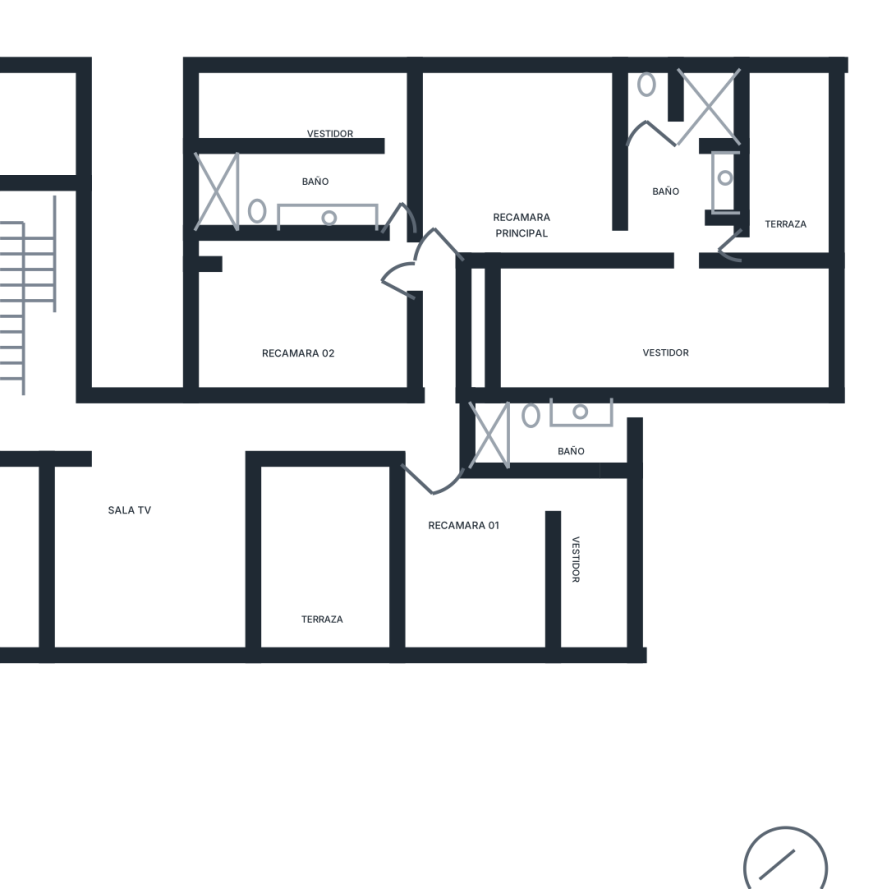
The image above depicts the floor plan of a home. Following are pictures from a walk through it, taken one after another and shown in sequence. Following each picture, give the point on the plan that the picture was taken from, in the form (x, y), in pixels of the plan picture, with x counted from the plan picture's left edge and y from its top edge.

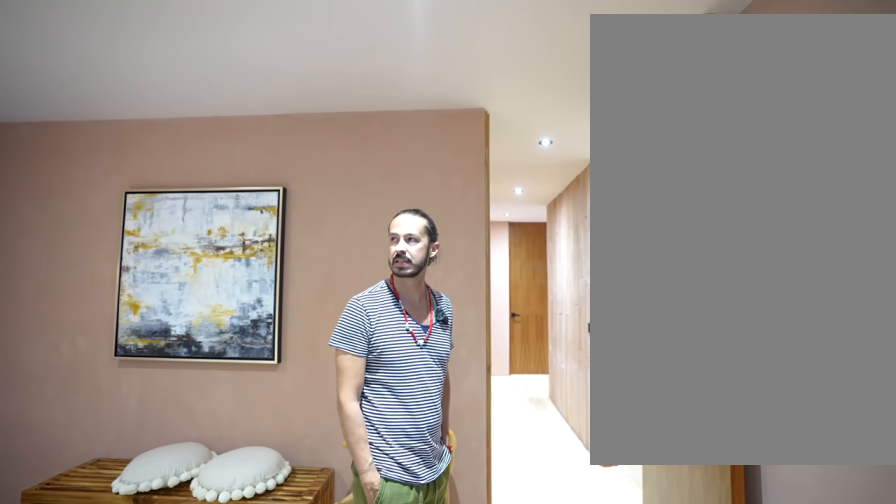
(463, 197)
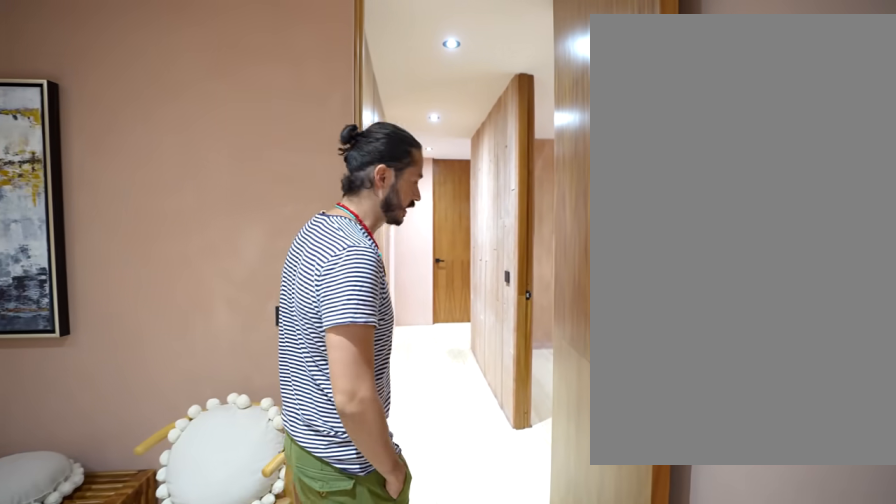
(463, 198)
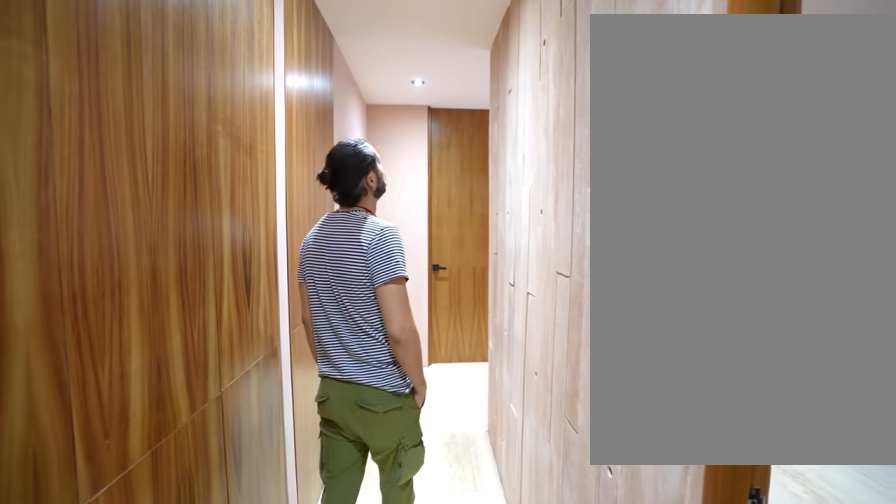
(440, 272)
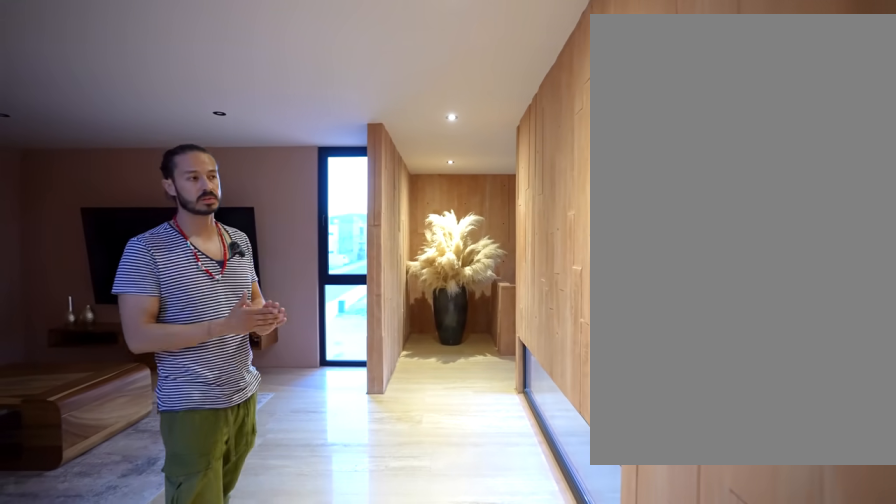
(267, 434)
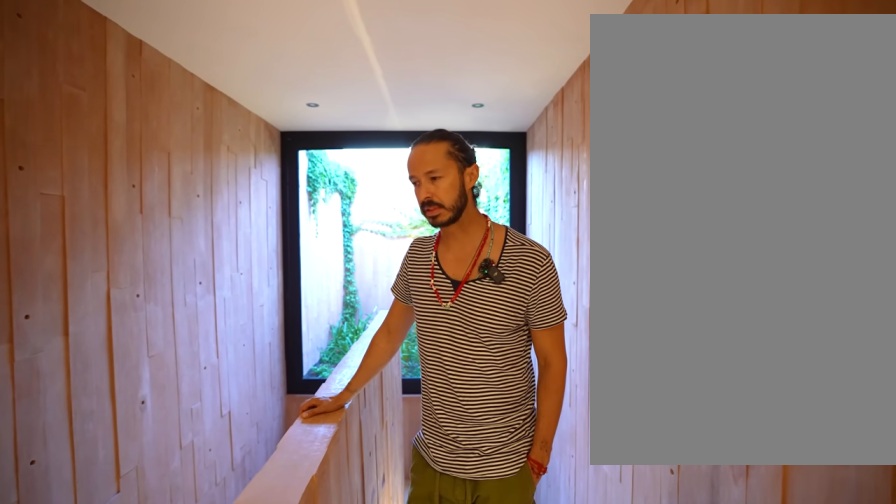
(106, 439)
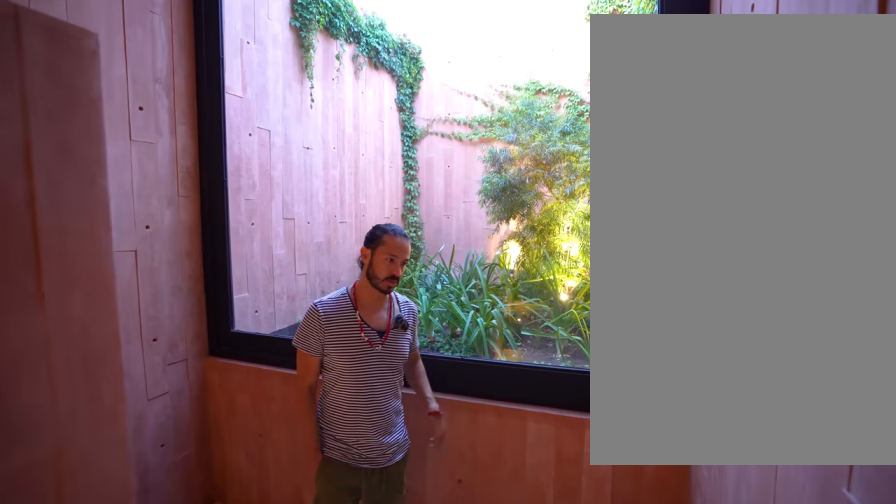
(58, 288)
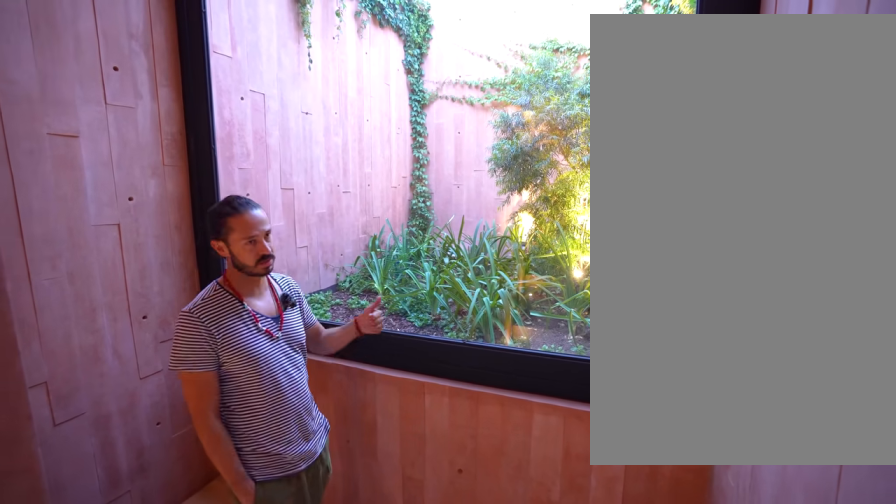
(54, 247)
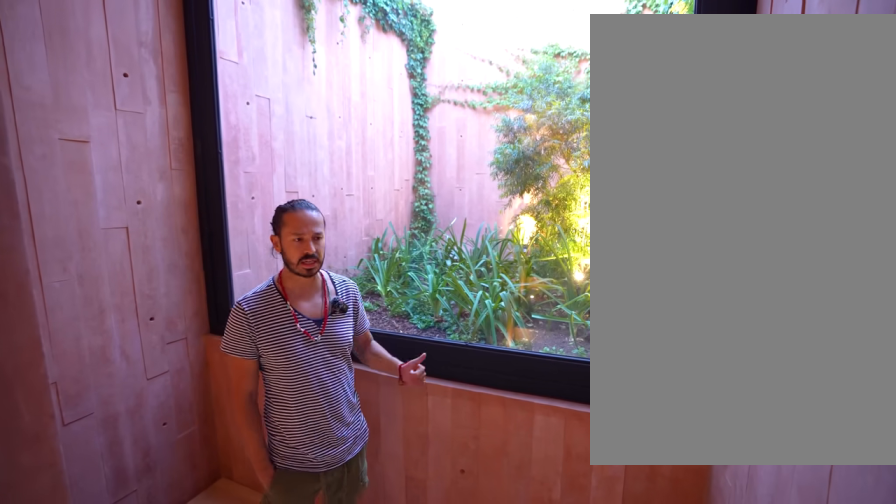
(52, 248)
